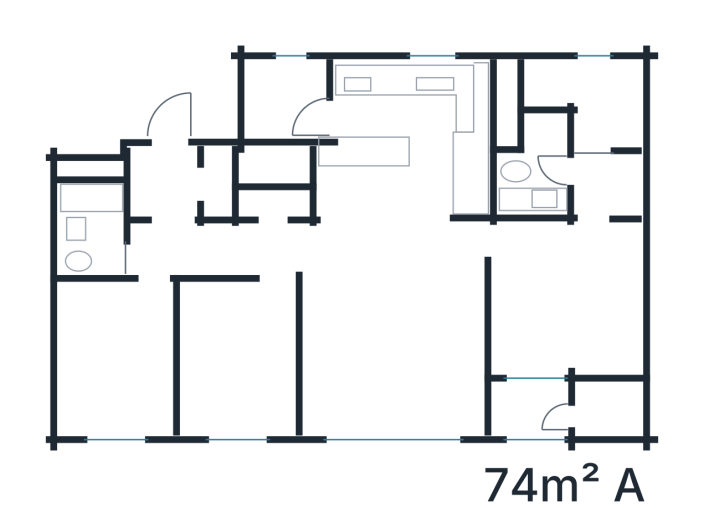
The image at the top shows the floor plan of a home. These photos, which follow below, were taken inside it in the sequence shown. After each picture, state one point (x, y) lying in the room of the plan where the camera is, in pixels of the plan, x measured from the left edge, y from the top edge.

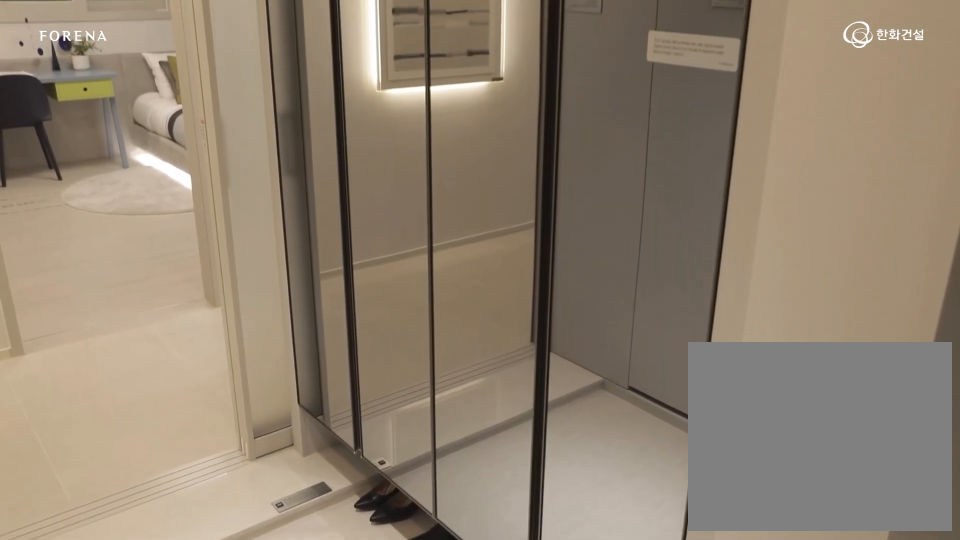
(172, 180)
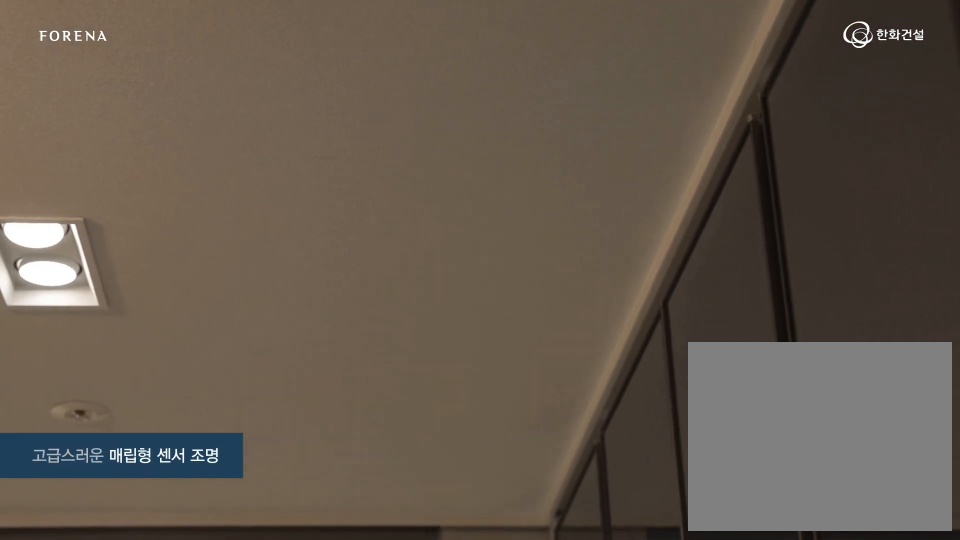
(172, 180)
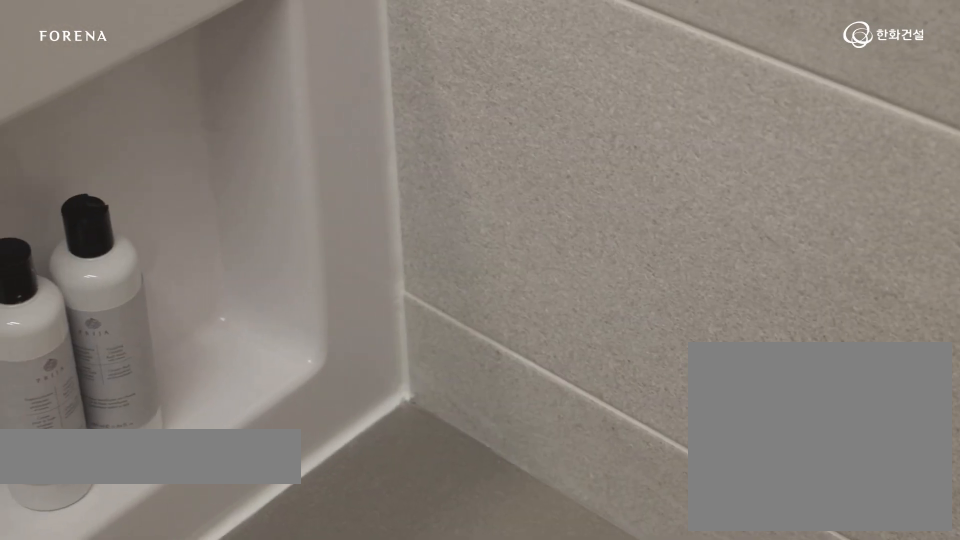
(118, 254)
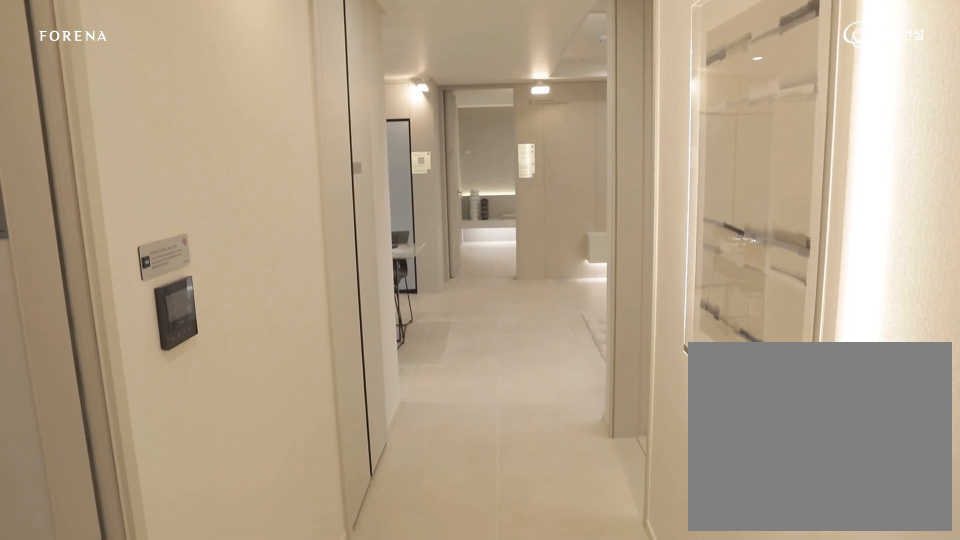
(251, 249)
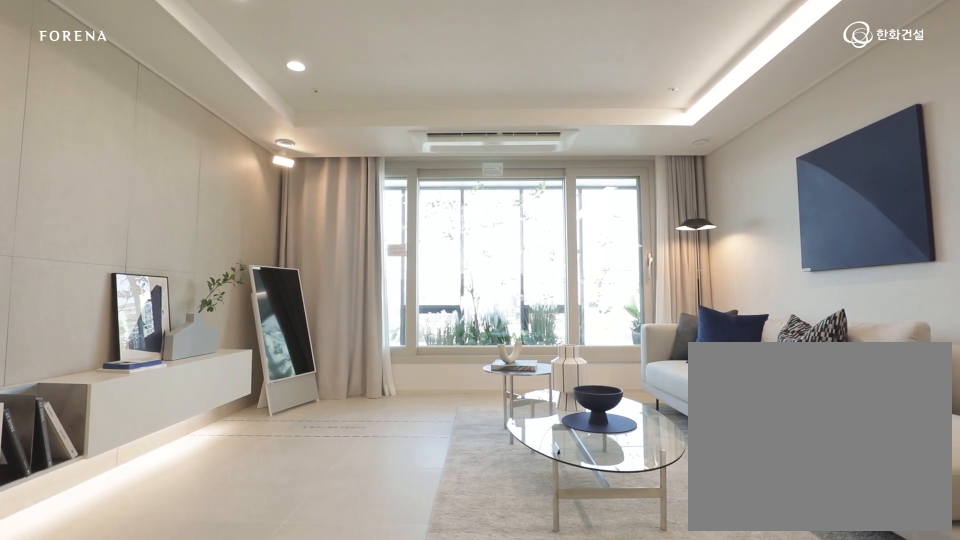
(399, 339)
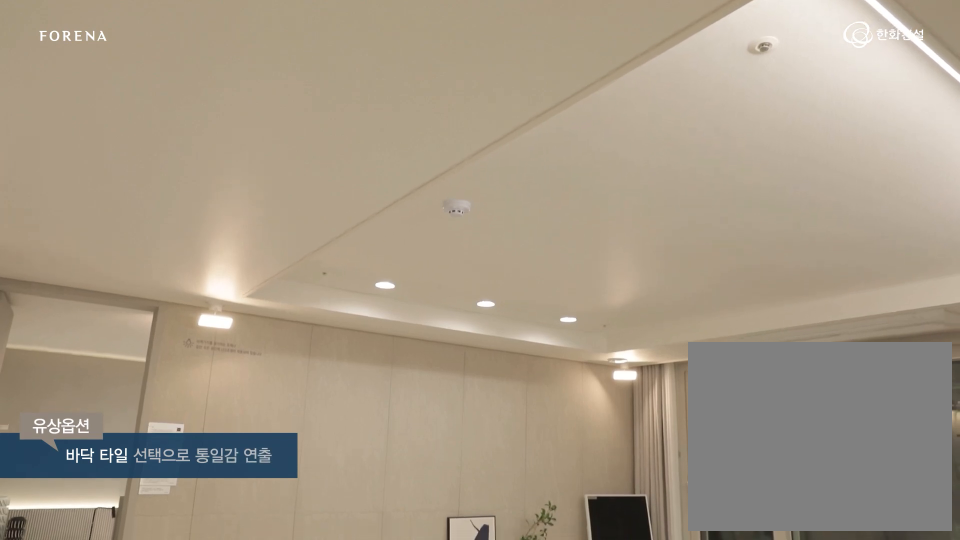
(399, 339)
